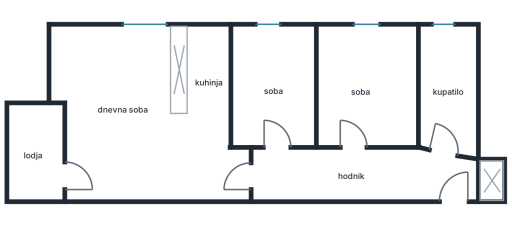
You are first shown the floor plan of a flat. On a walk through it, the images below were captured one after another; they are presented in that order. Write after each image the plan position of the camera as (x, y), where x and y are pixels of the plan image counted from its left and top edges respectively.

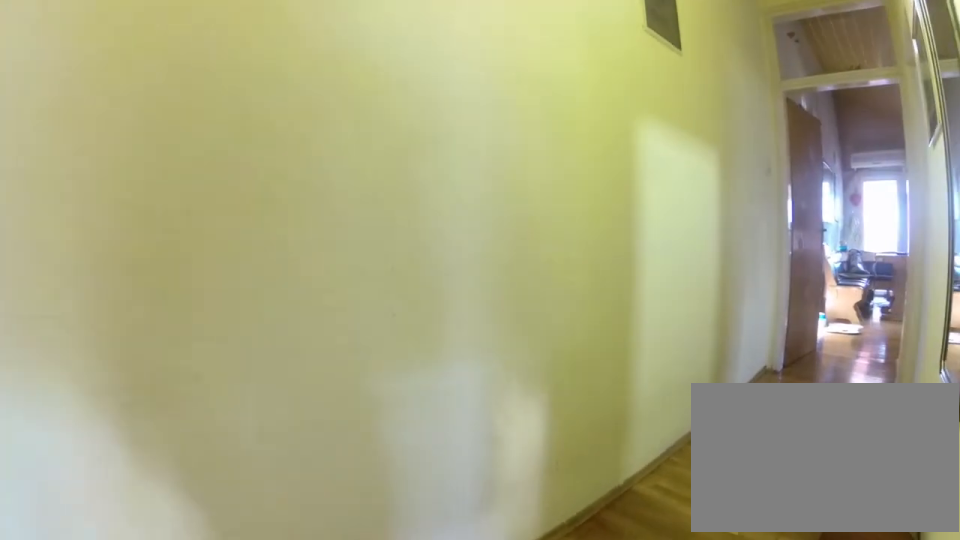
(359, 148)
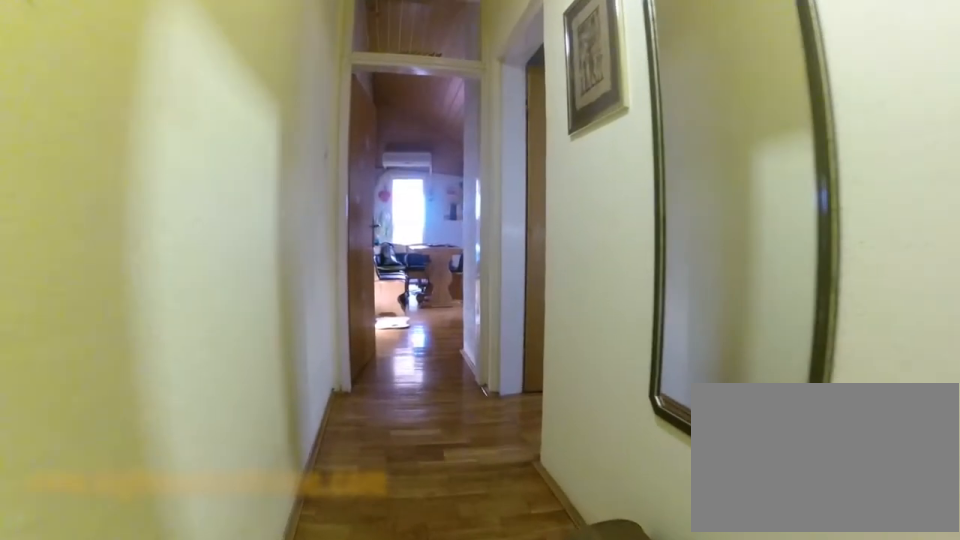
(338, 169)
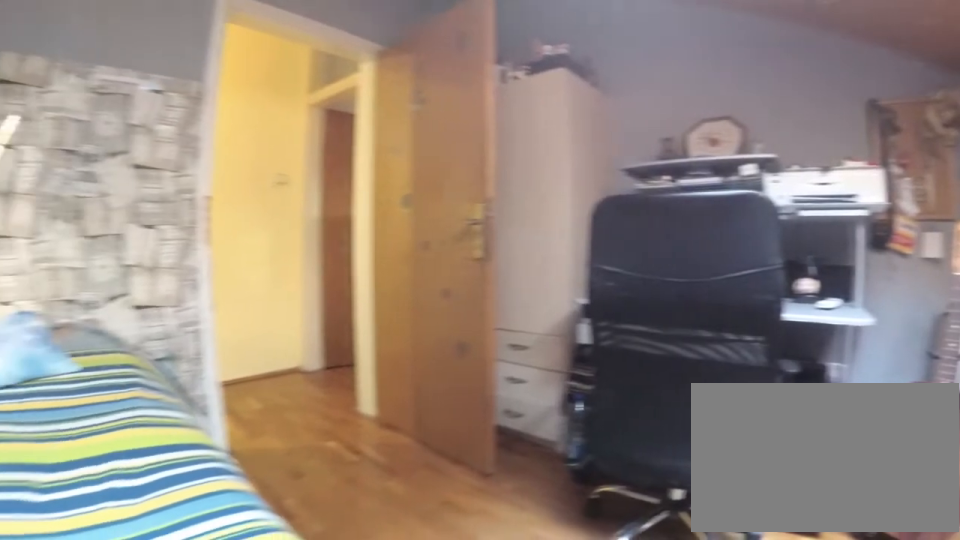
(305, 66)
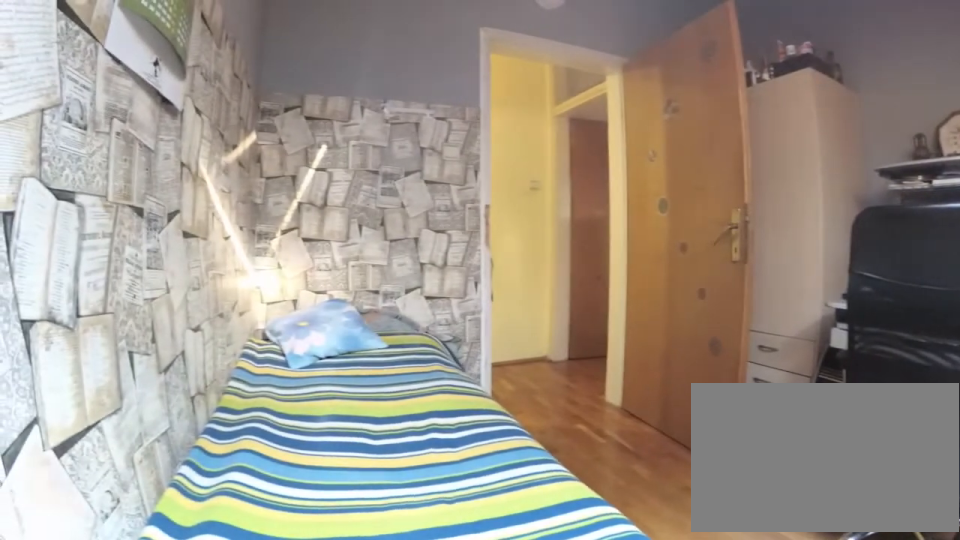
(298, 50)
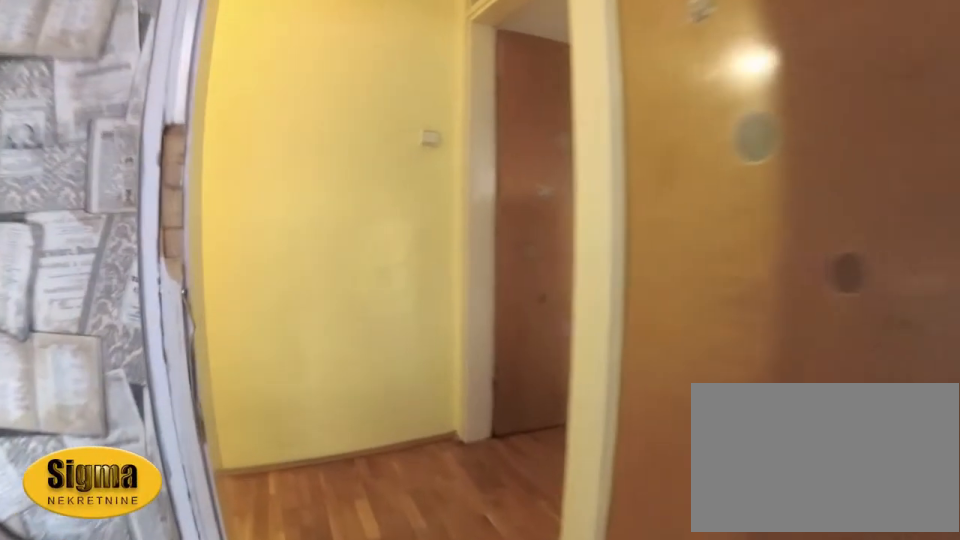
(277, 106)
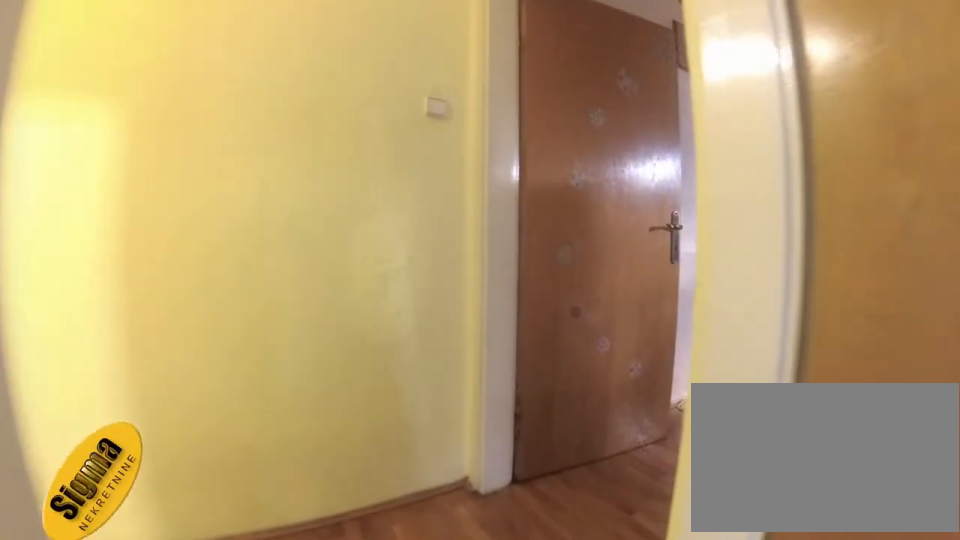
(274, 125)
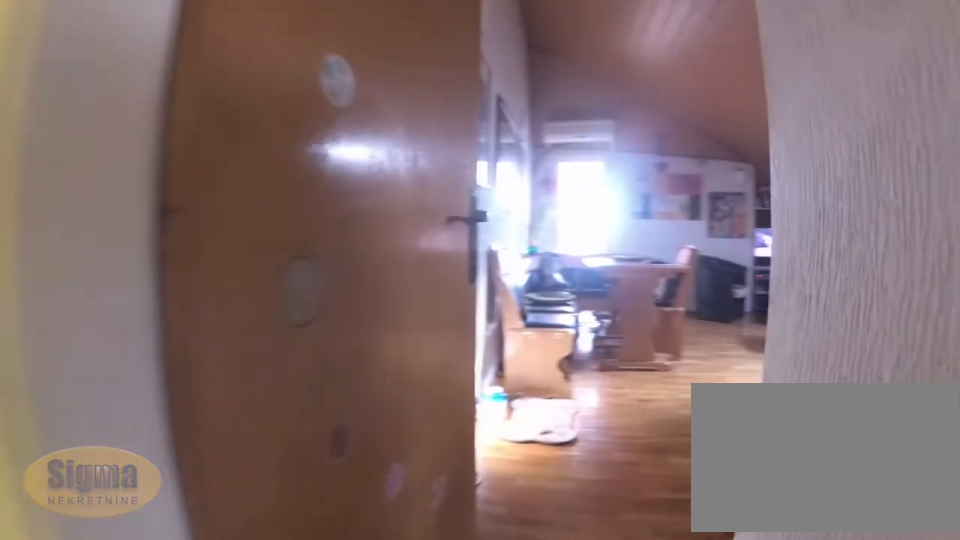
(275, 164)
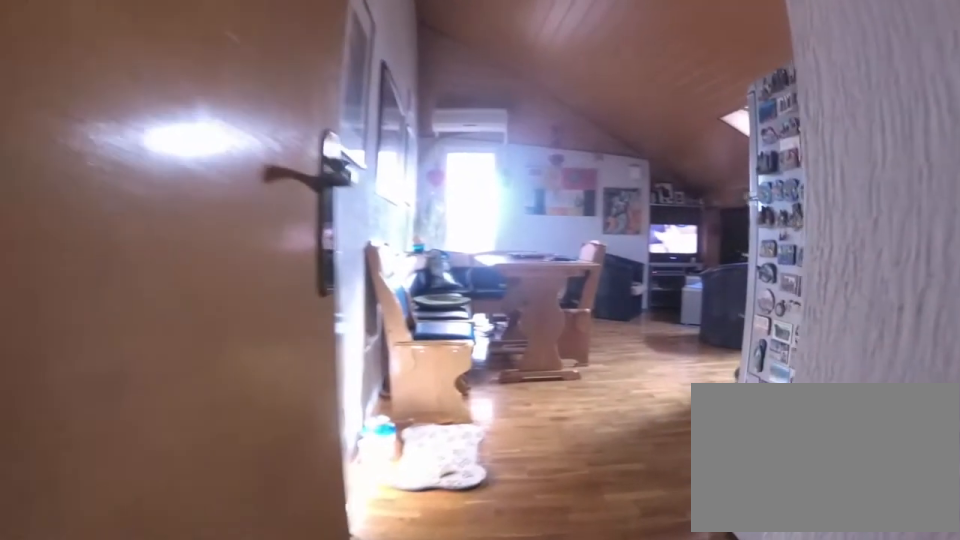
(269, 176)
